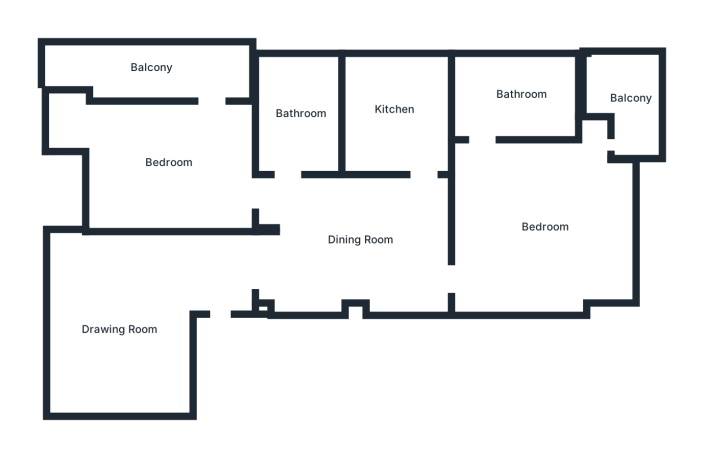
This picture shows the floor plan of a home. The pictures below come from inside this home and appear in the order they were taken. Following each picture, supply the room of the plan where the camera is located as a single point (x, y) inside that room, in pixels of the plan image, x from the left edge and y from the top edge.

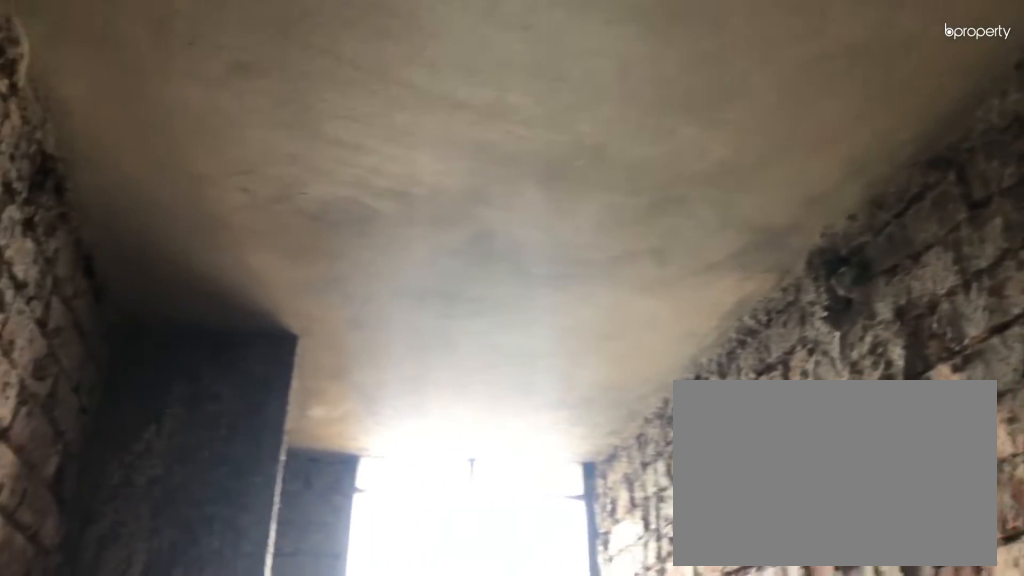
(296, 113)
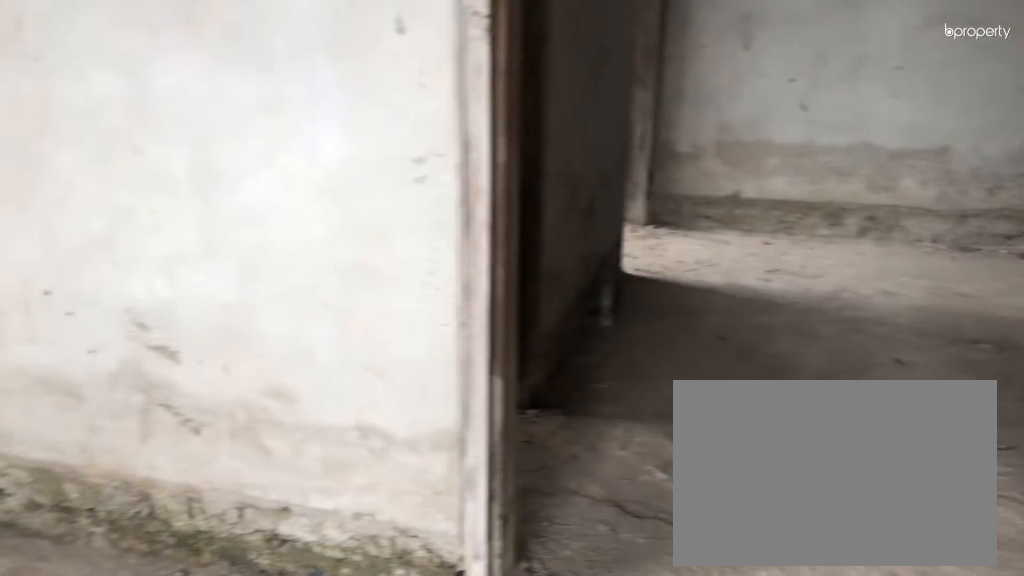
(167, 163)
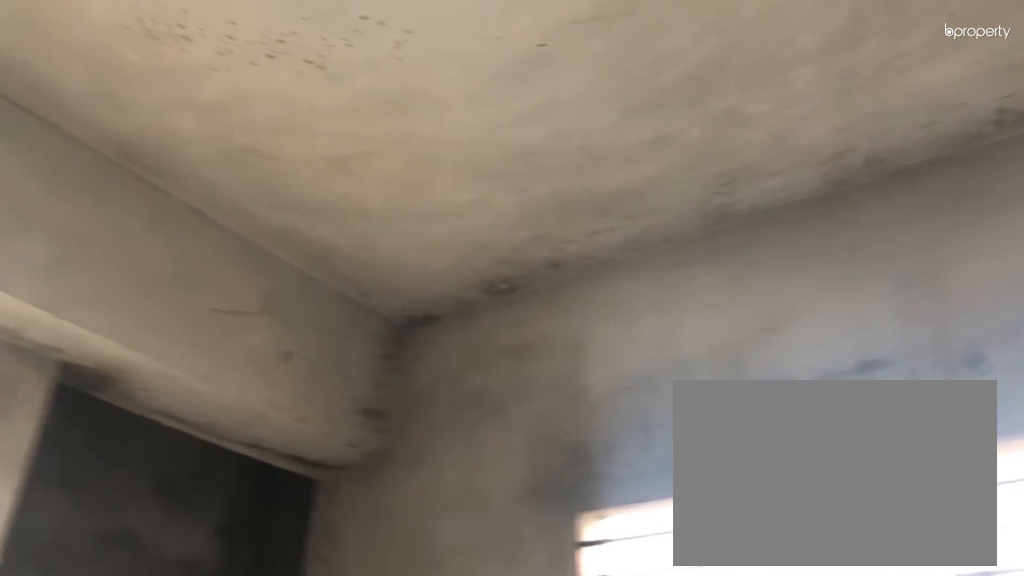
(167, 163)
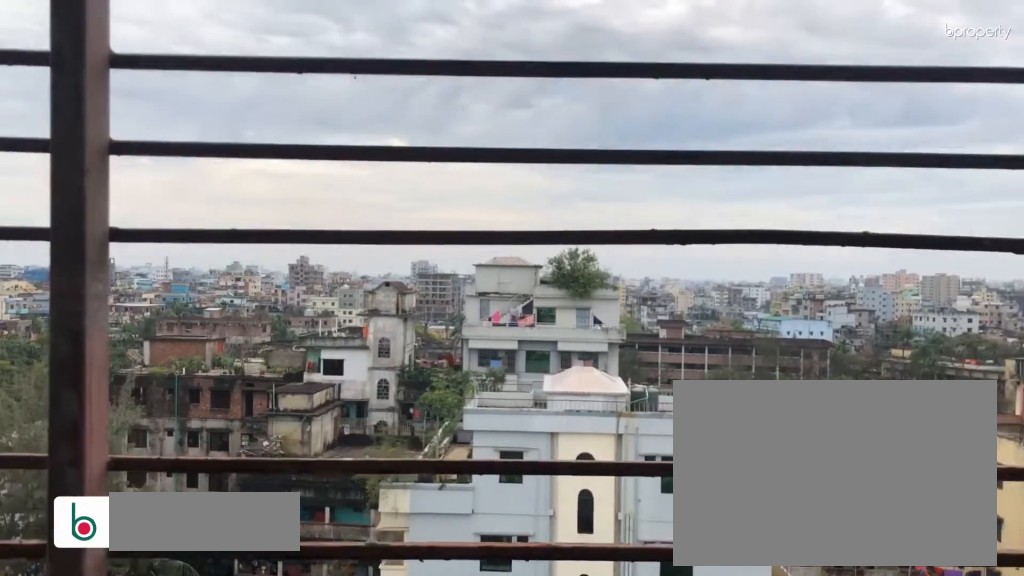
(152, 69)
